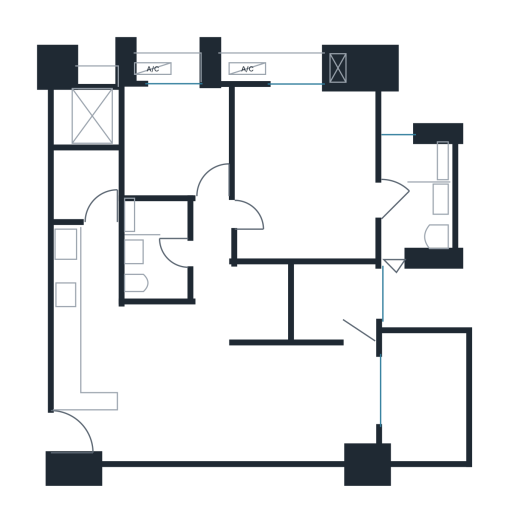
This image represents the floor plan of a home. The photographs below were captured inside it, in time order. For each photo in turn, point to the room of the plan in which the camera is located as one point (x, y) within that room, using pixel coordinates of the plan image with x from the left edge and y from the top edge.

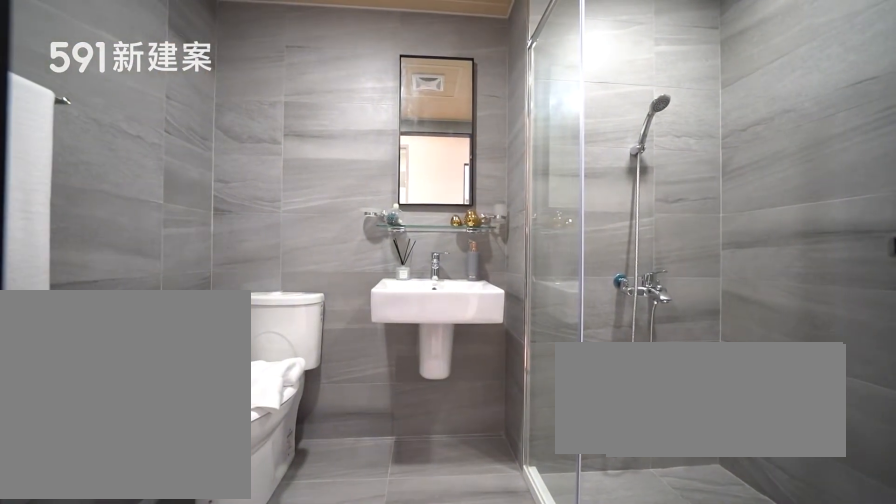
(154, 250)
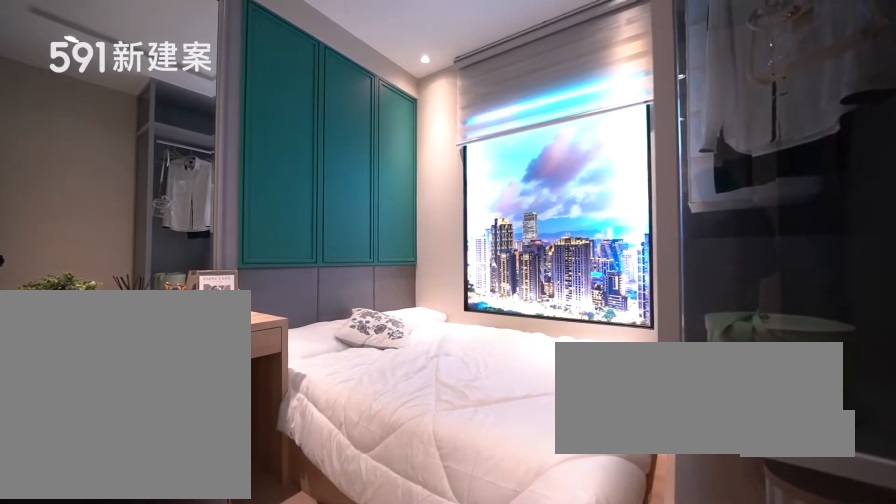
(175, 140)
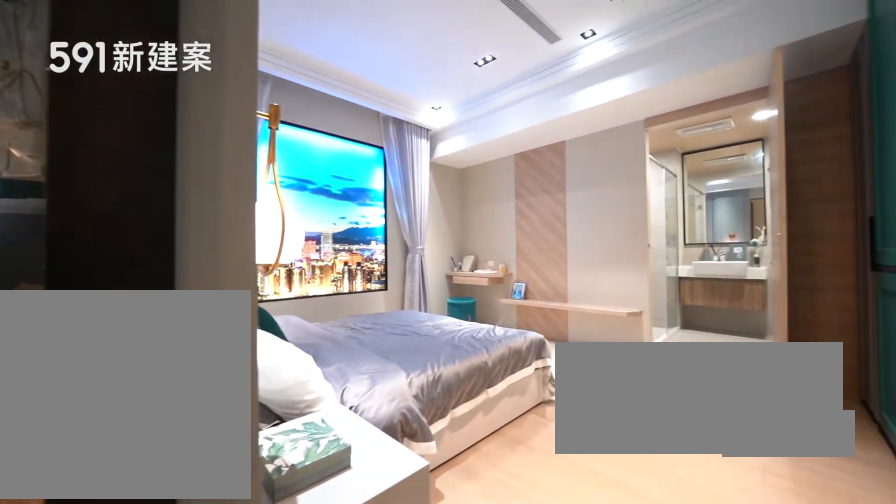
(307, 172)
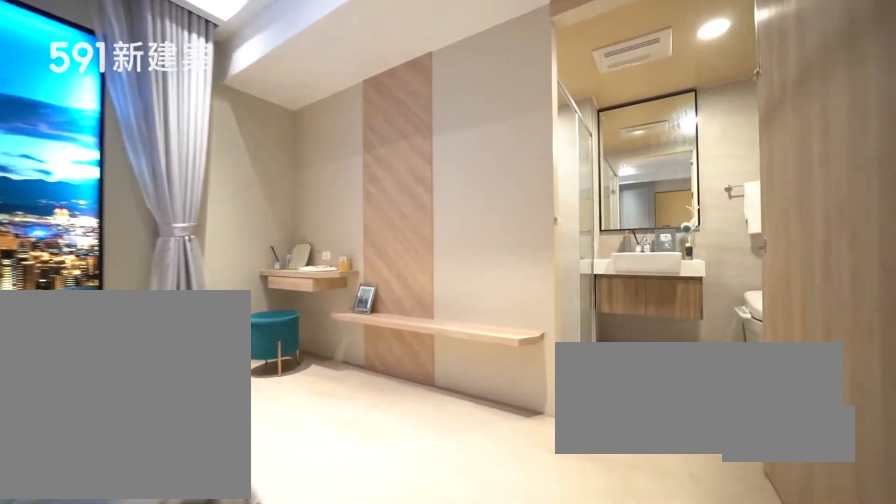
(307, 172)
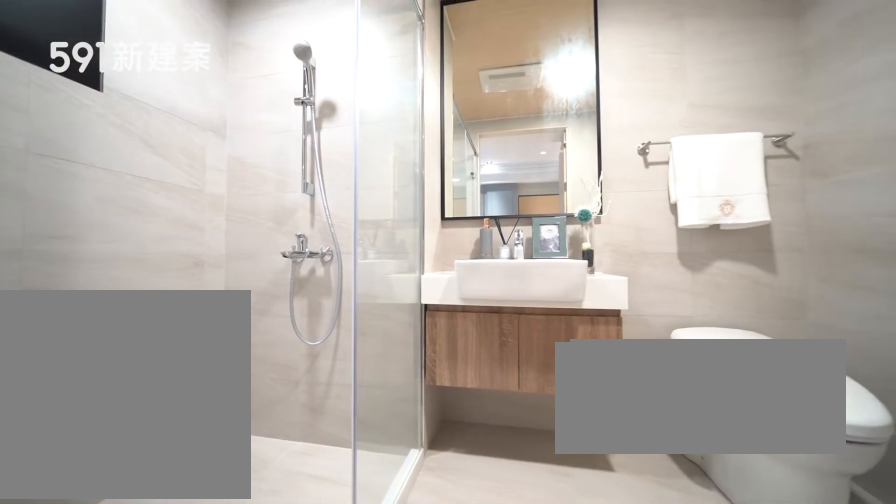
(419, 200)
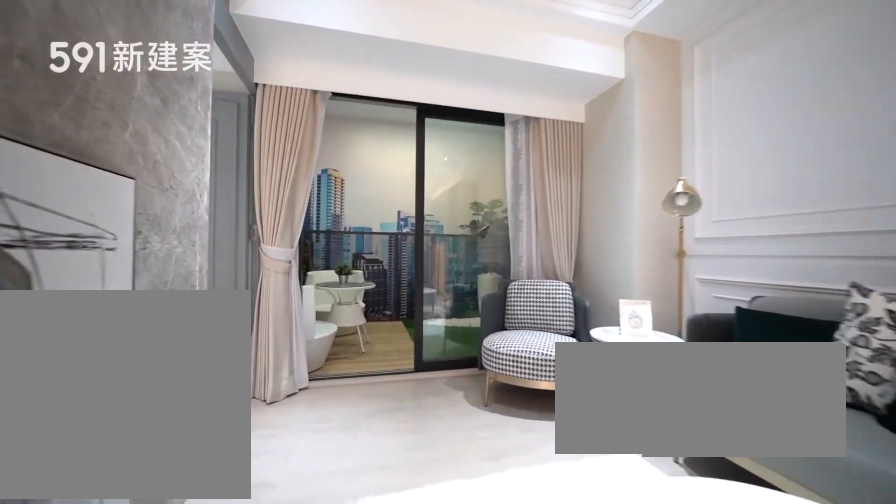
(302, 400)
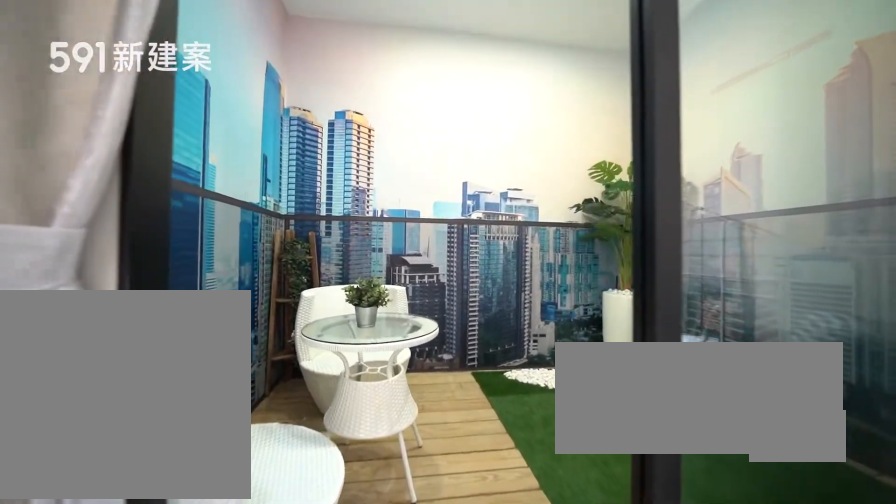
(427, 402)
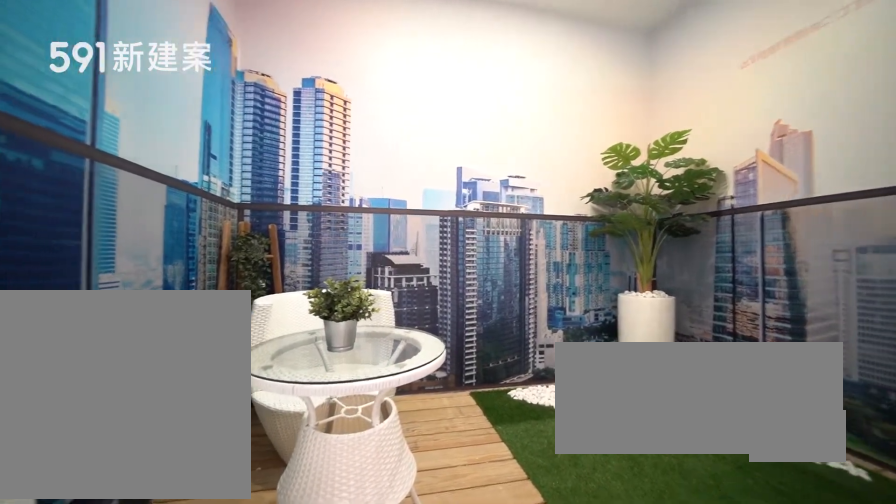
(427, 402)
